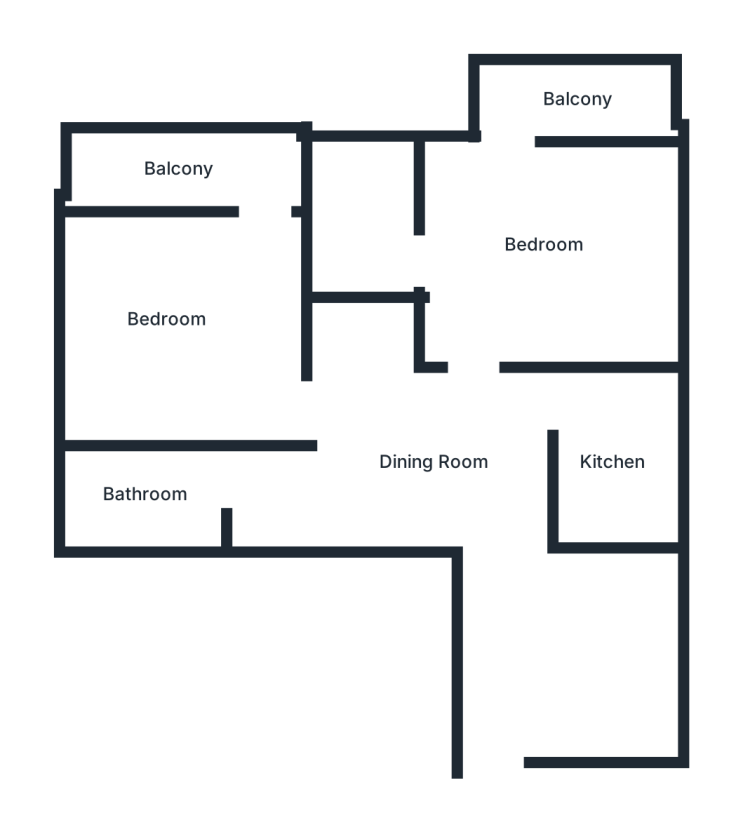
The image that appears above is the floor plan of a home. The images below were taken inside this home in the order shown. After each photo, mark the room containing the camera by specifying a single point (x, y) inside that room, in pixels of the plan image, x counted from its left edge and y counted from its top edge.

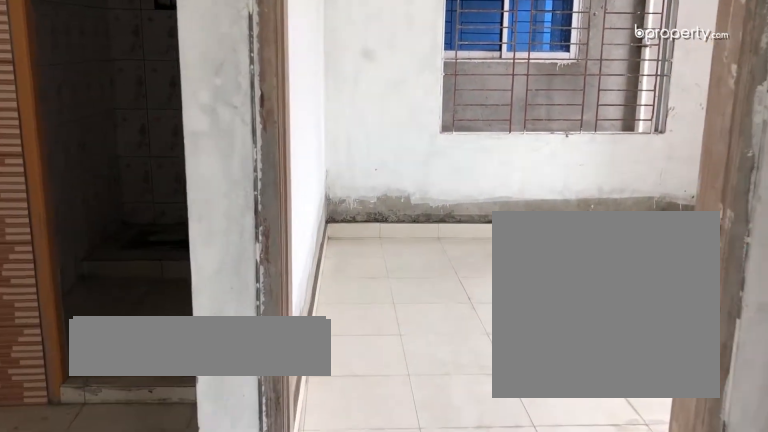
(166, 317)
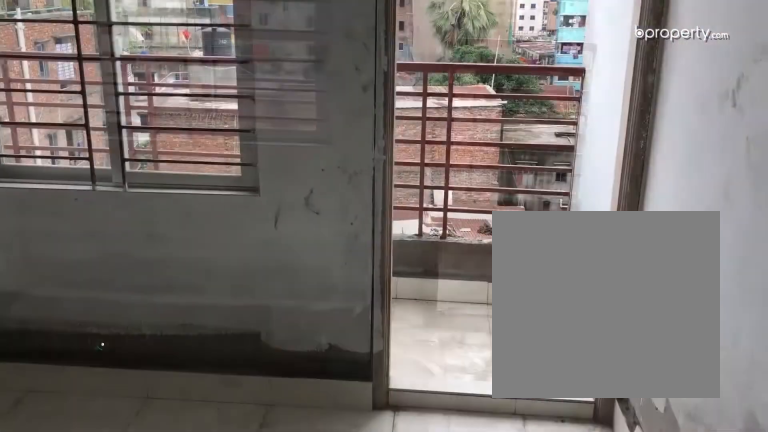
(166, 317)
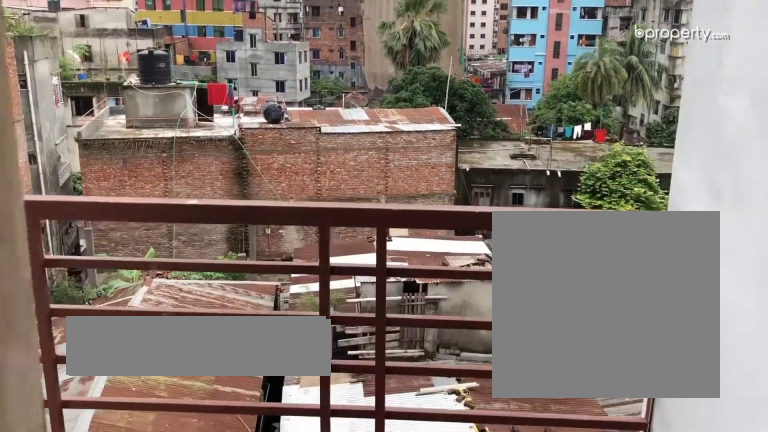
(193, 174)
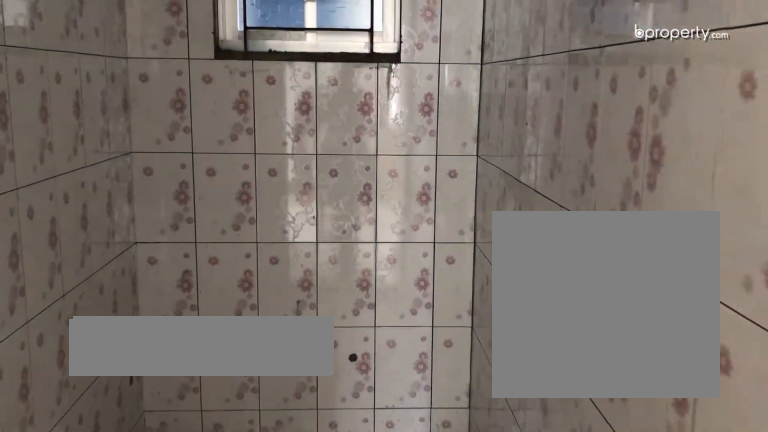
(145, 484)
